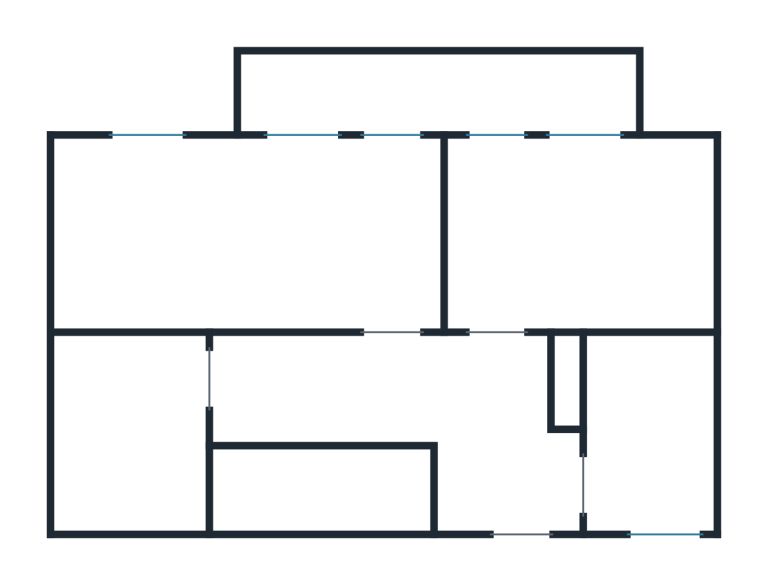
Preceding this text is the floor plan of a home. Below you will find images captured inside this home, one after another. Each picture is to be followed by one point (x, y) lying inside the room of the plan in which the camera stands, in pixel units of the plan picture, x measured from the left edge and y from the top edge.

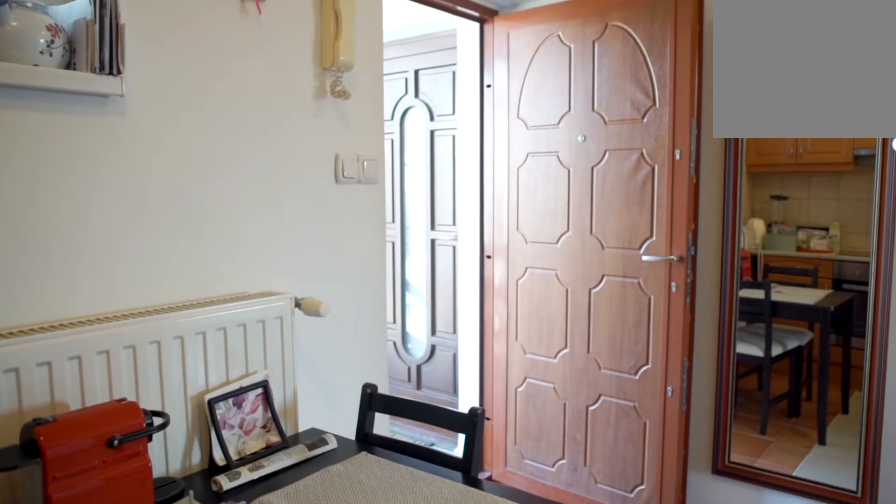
(541, 487)
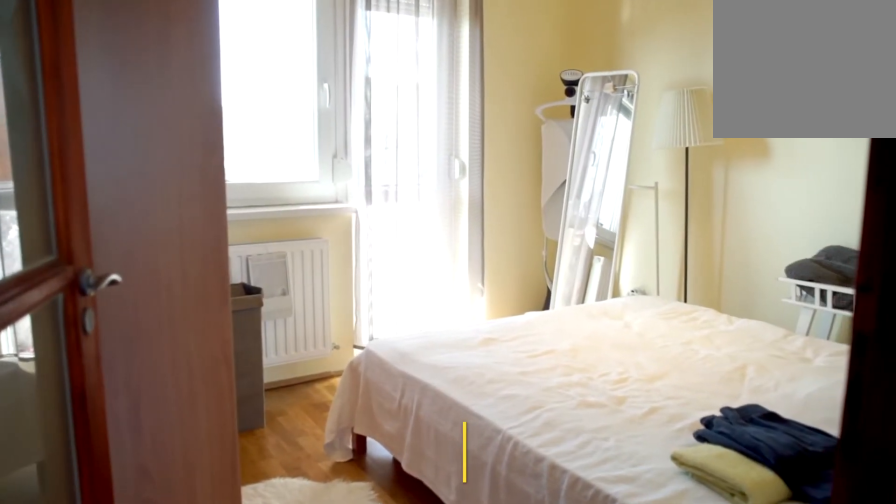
(571, 232)
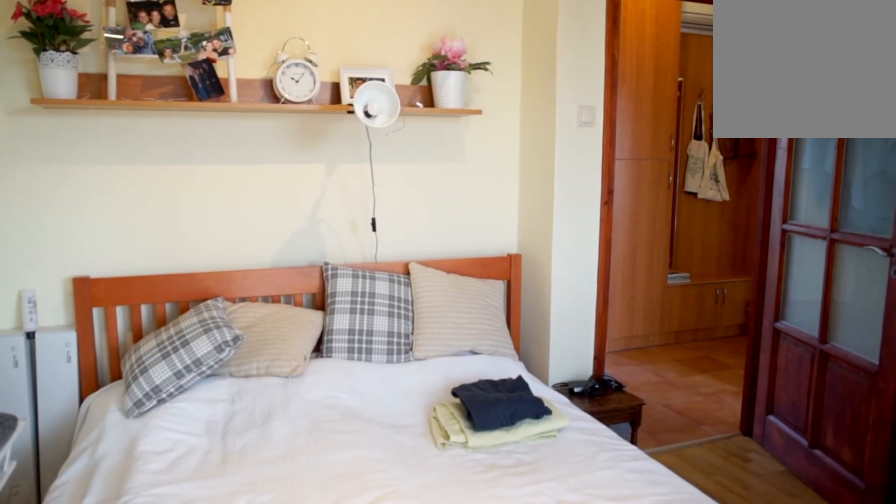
(571, 232)
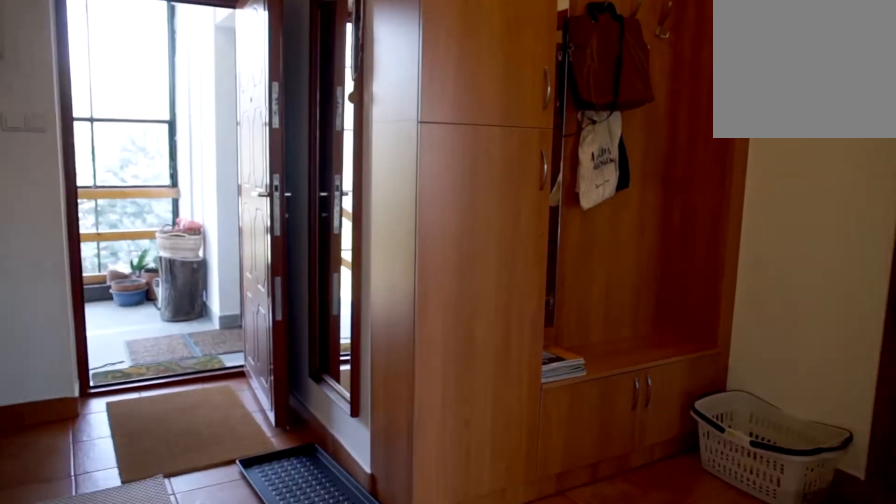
(346, 384)
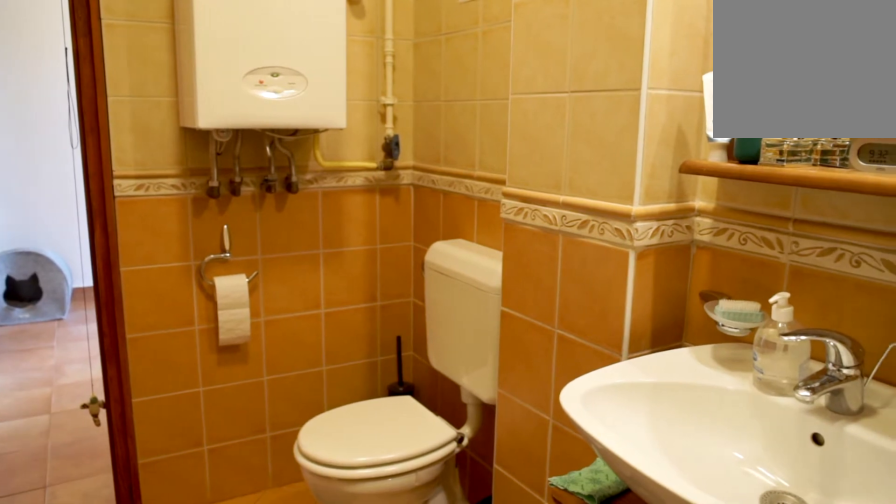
(127, 401)
